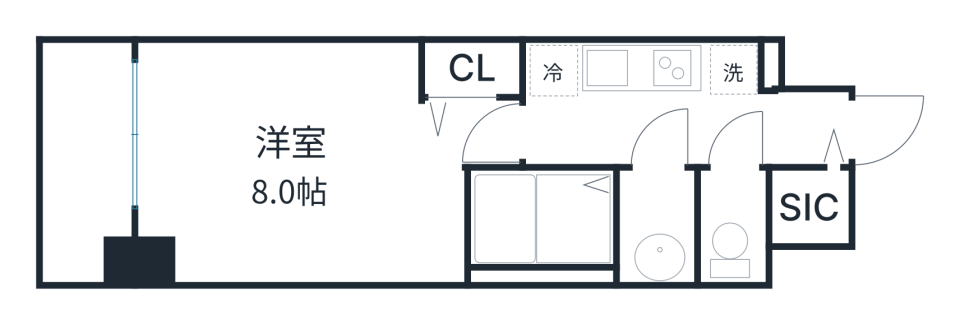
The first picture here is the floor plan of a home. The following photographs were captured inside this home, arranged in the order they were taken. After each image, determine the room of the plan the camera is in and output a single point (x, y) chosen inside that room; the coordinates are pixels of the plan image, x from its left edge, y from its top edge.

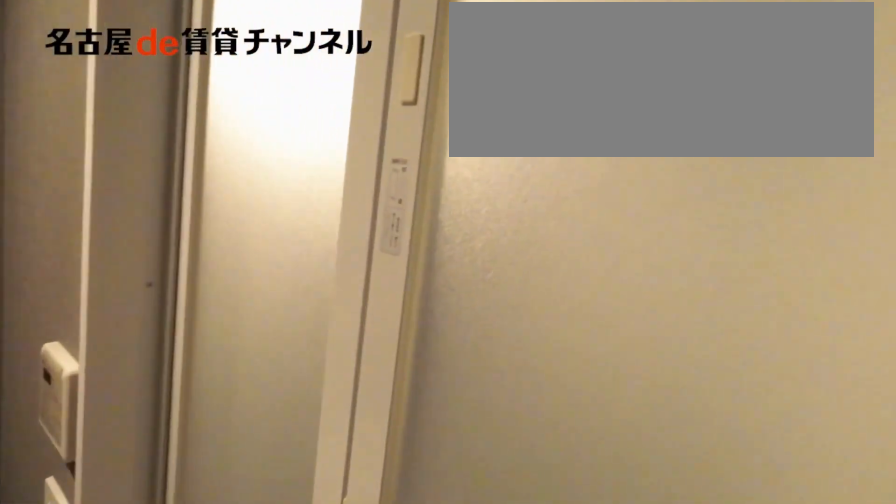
(656, 224)
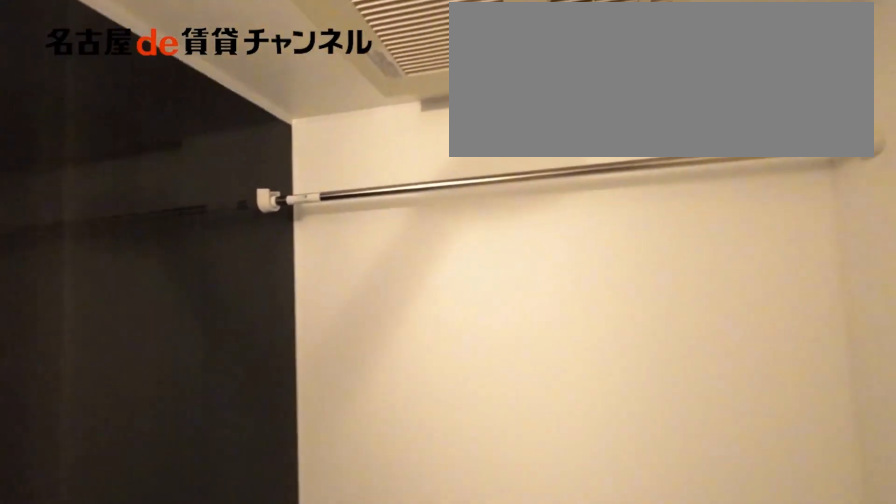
(544, 218)
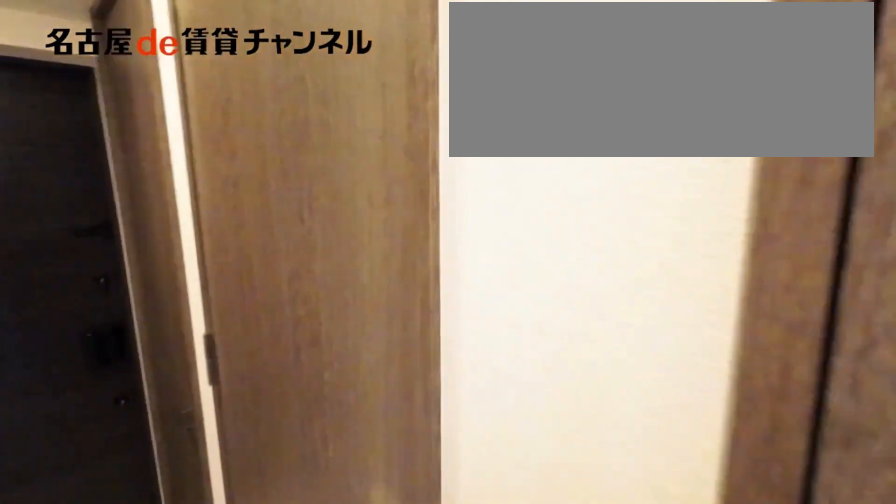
(647, 131)
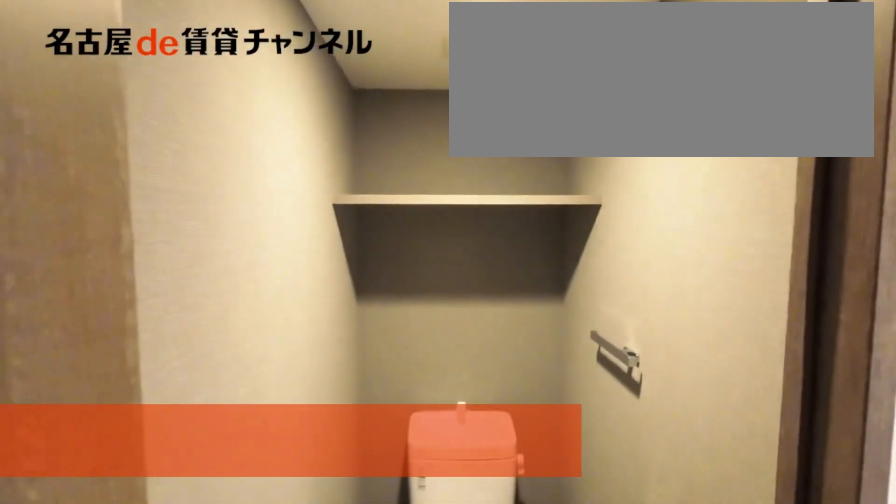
(731, 226)
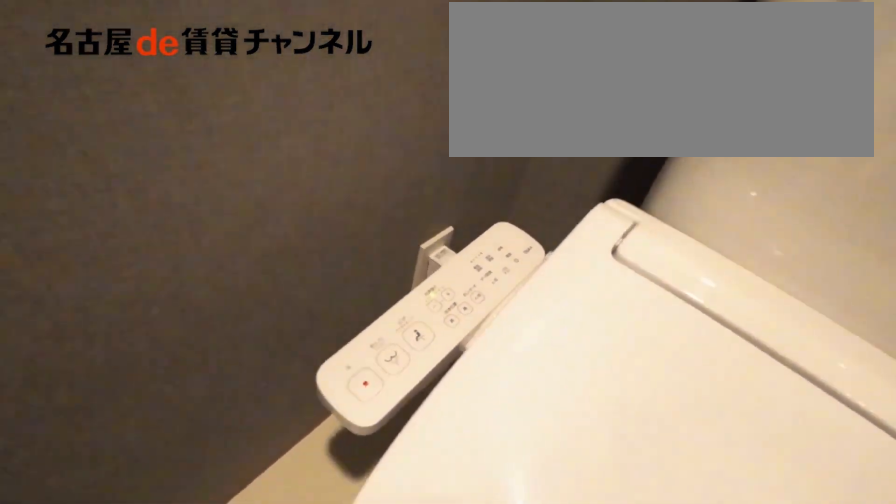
(731, 226)
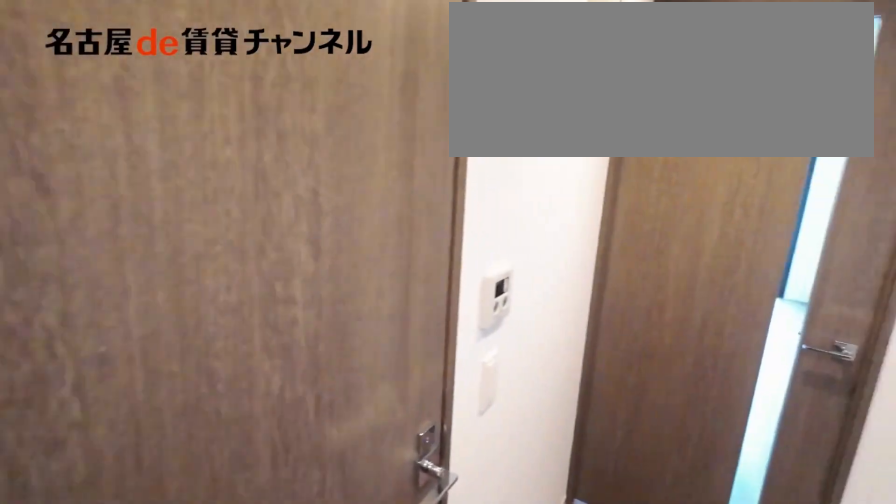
(646, 133)
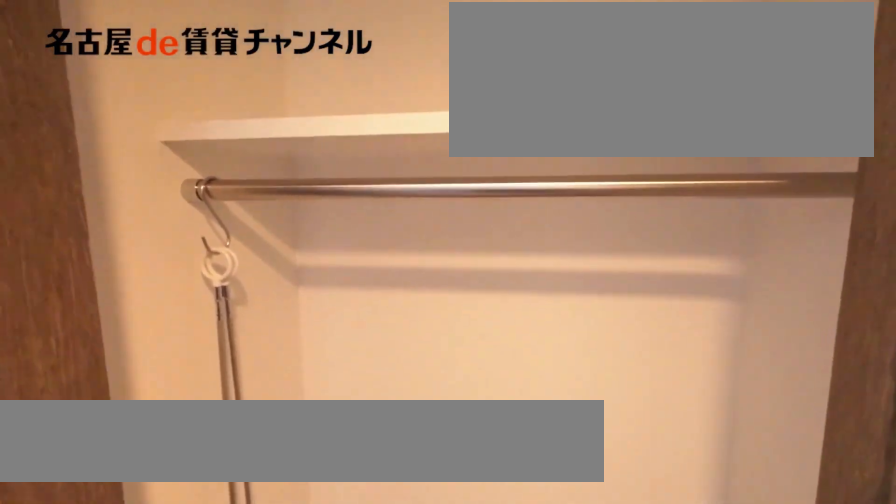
(472, 71)
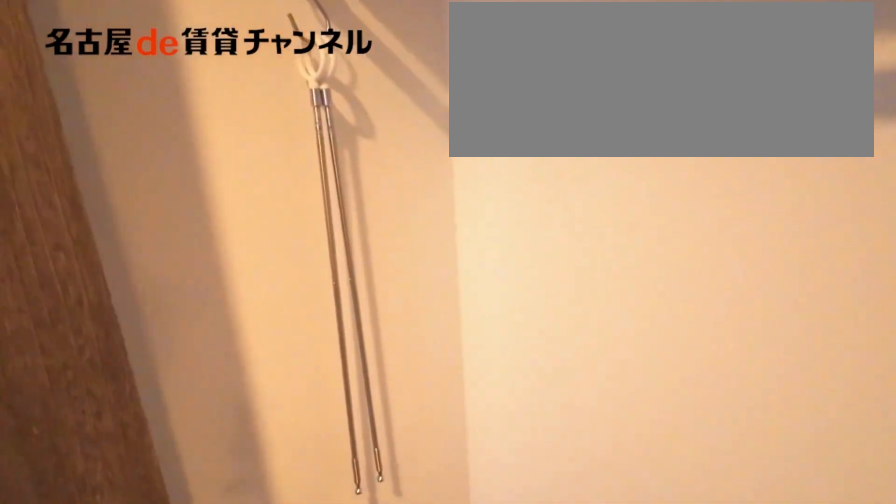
(472, 71)
